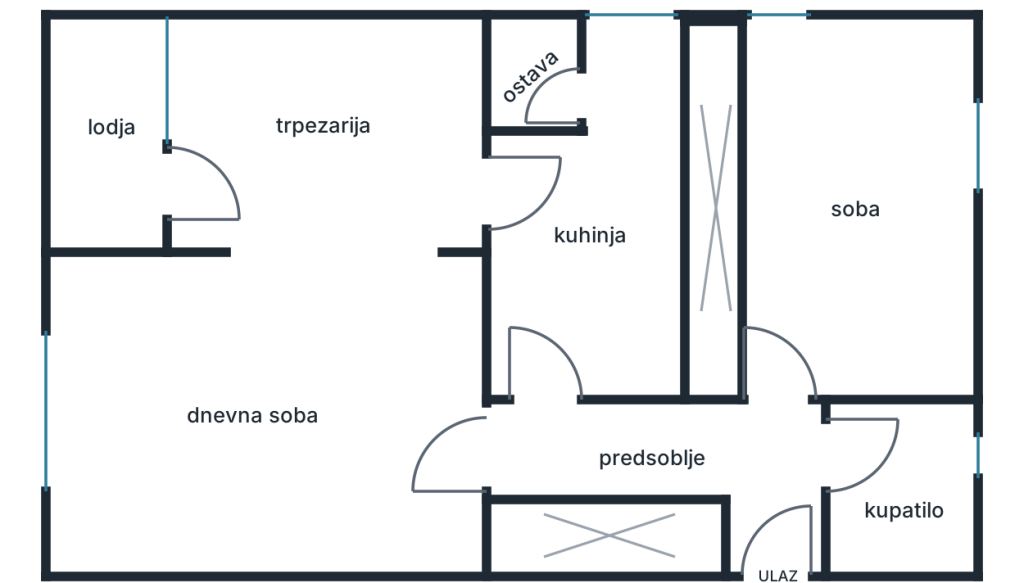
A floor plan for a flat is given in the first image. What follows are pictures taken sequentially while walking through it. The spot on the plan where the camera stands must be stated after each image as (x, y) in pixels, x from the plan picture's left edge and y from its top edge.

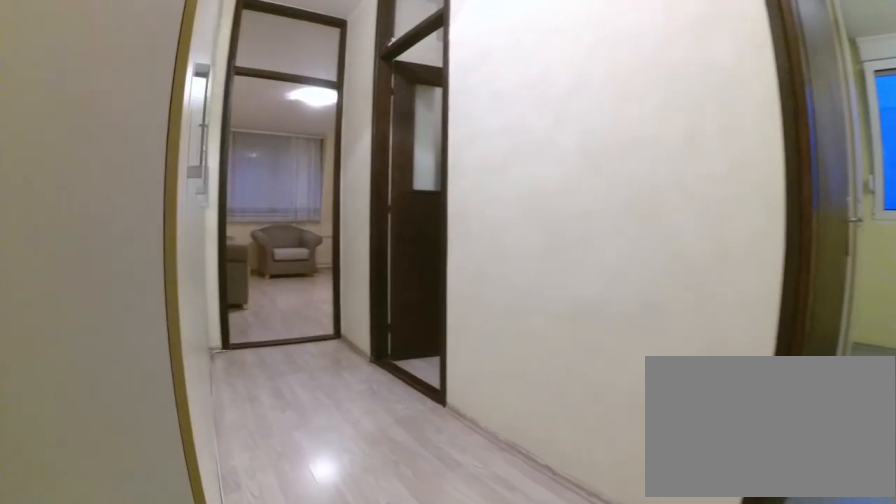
(785, 509)
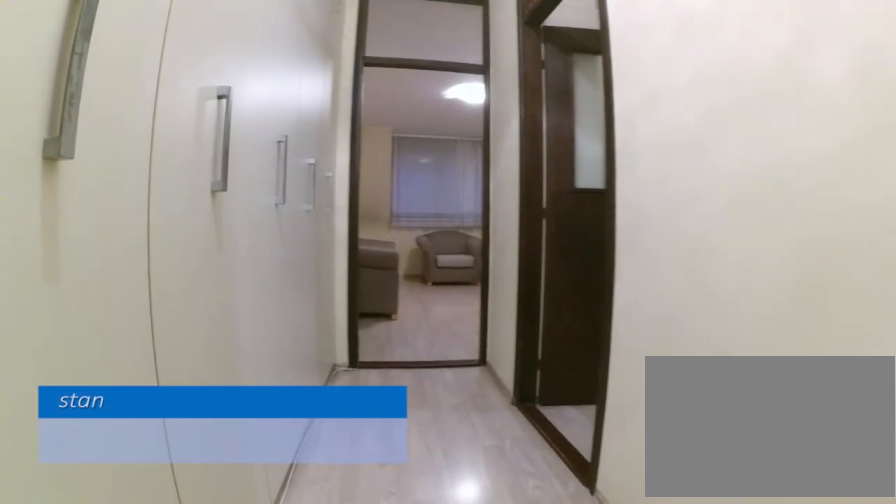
(734, 455)
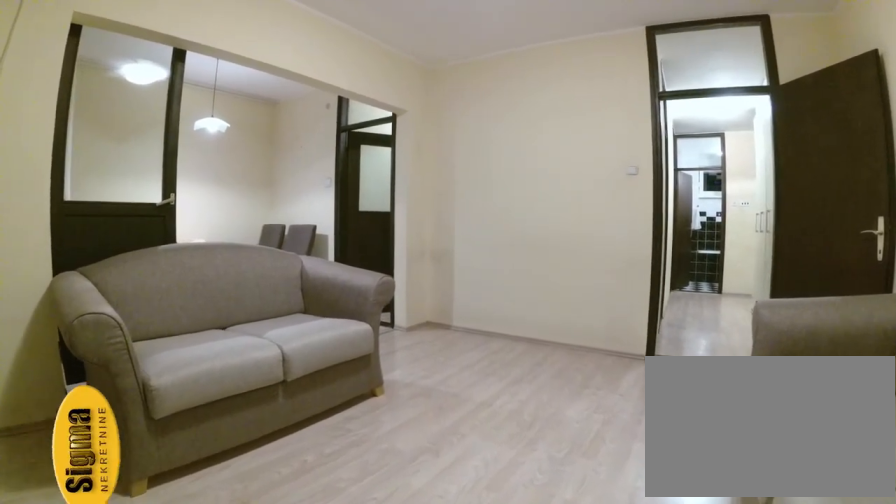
(137, 491)
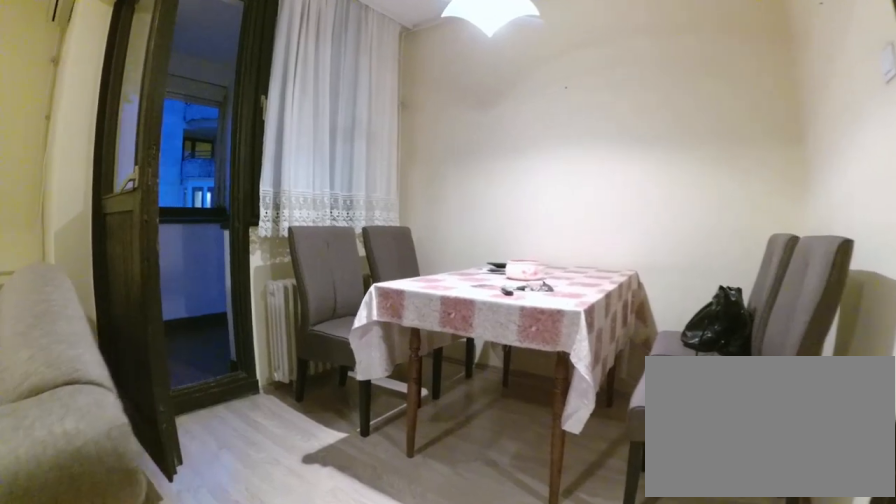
(311, 311)
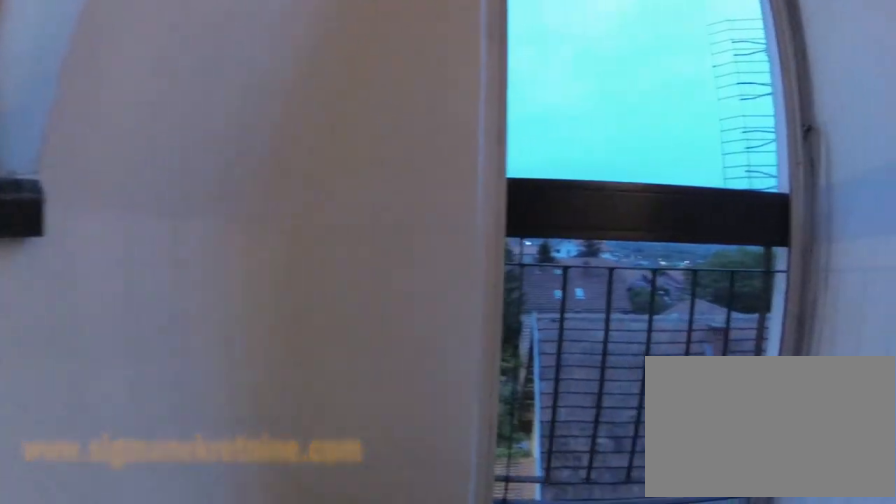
(112, 208)
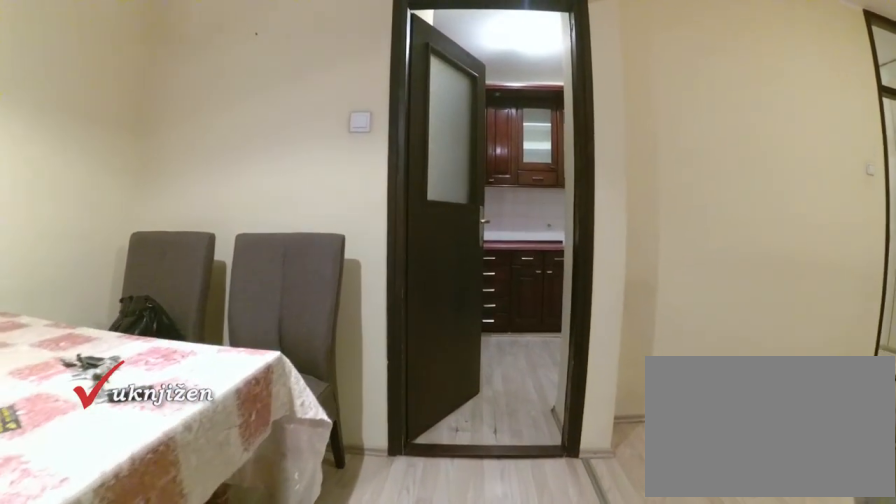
(296, 188)
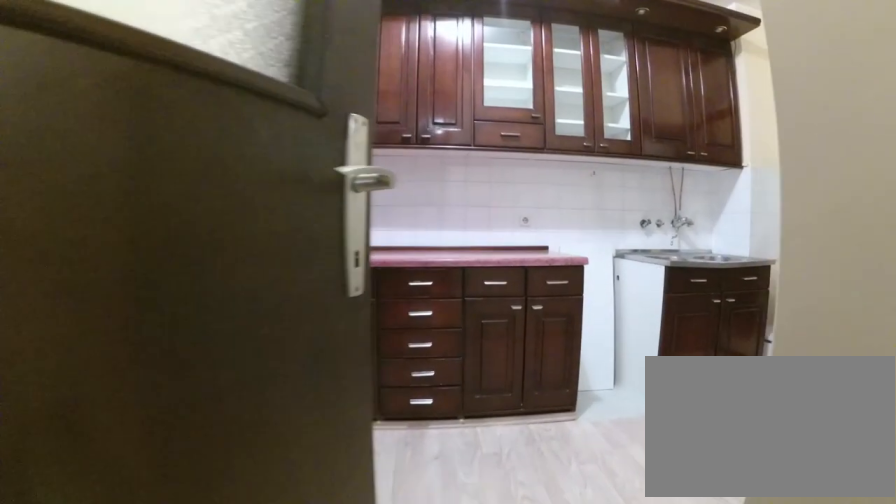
(452, 187)
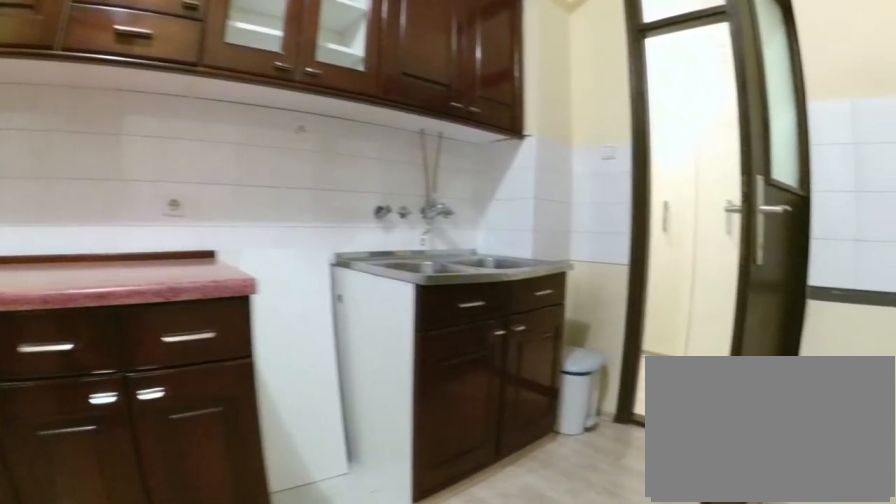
(616, 171)
